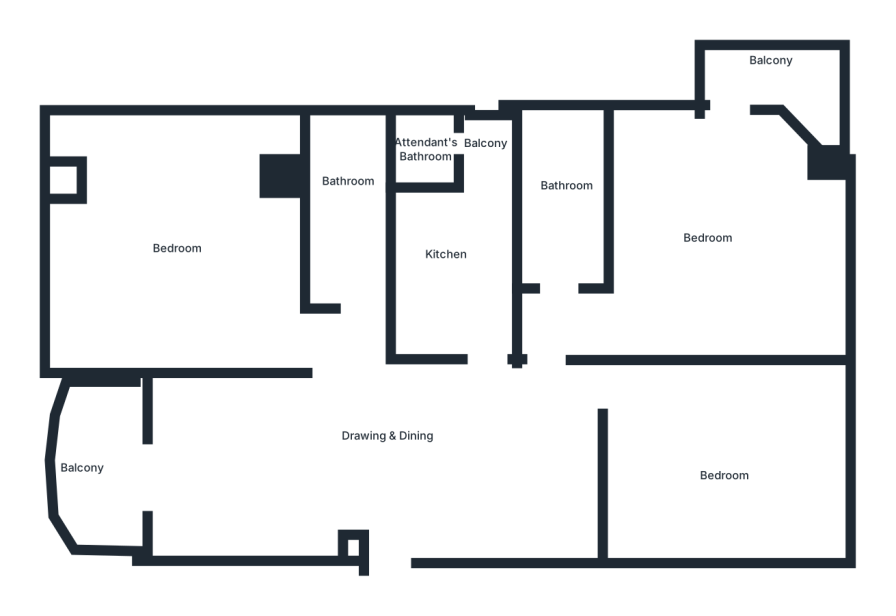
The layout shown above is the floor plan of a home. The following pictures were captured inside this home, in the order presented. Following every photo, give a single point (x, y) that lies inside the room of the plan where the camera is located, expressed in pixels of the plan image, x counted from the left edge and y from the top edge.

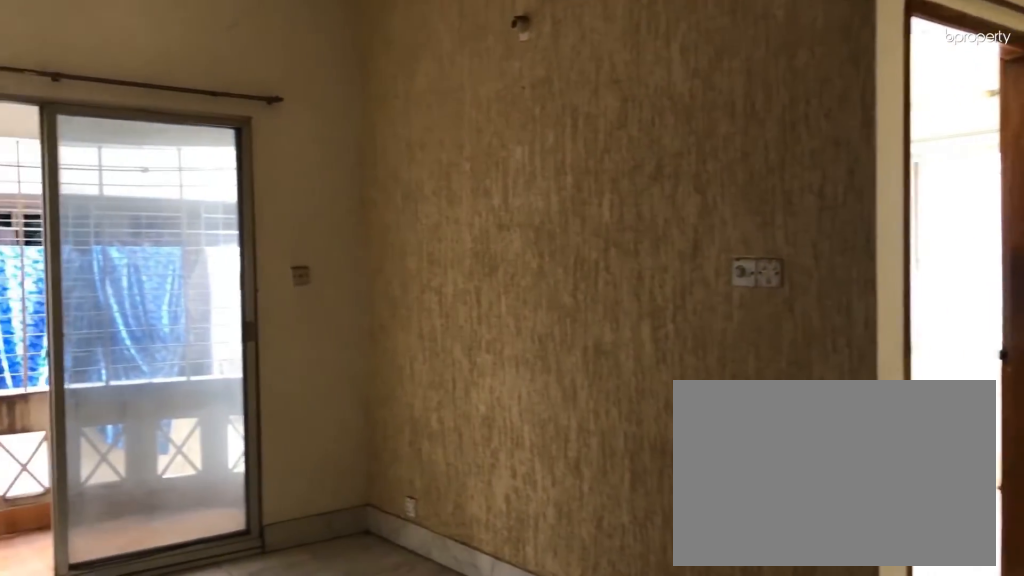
(394, 433)
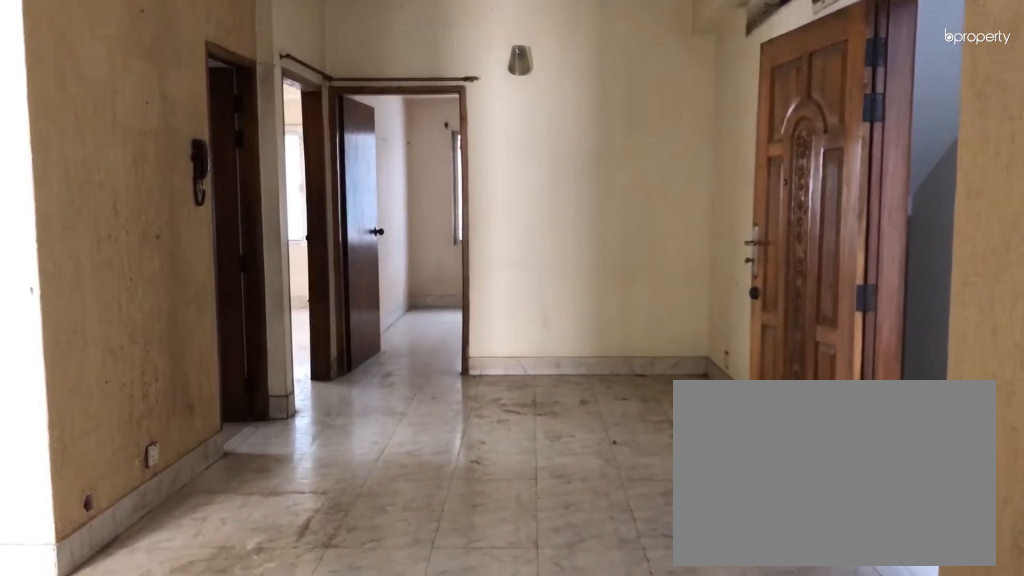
(394, 433)
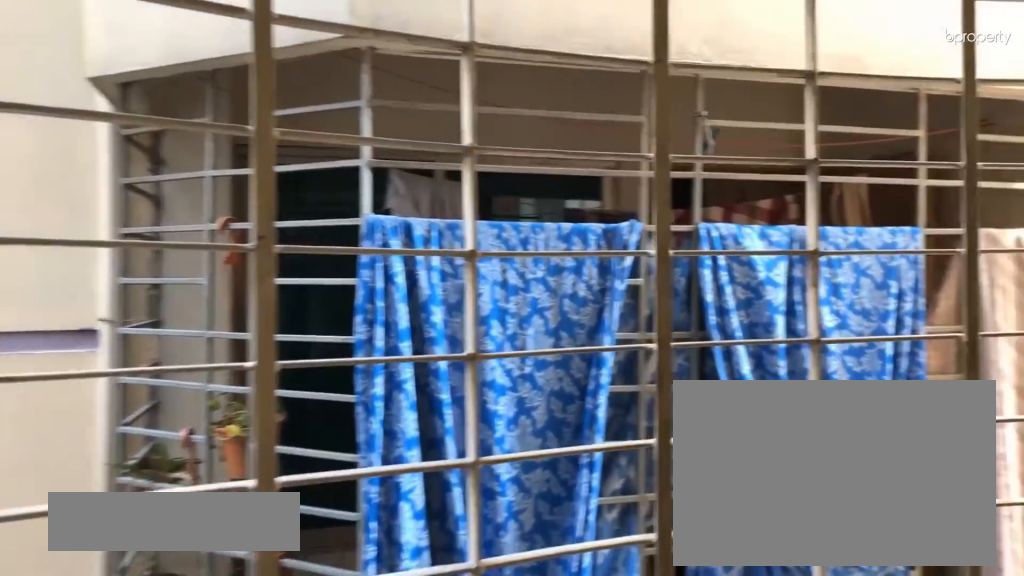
(86, 457)
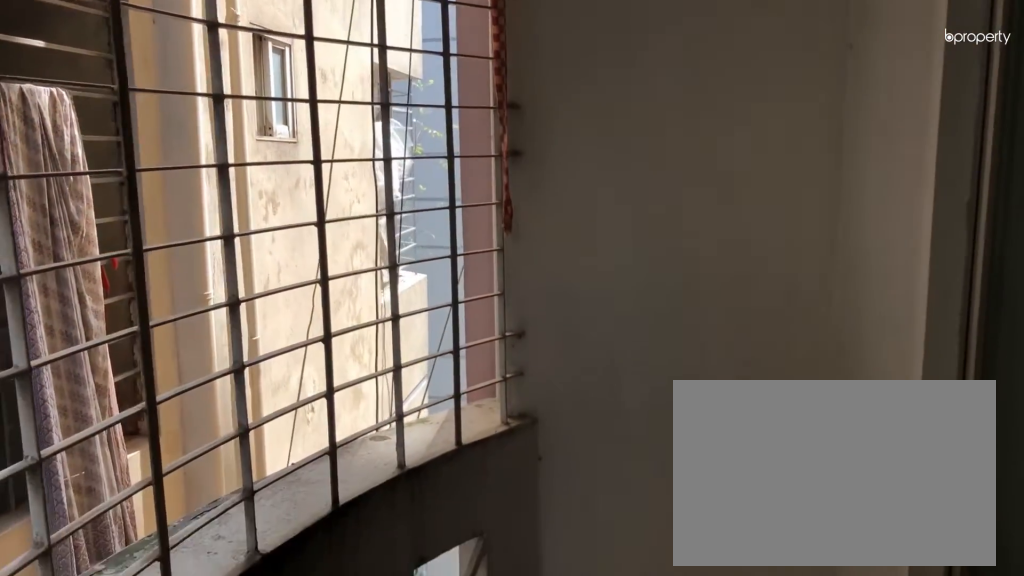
(86, 457)
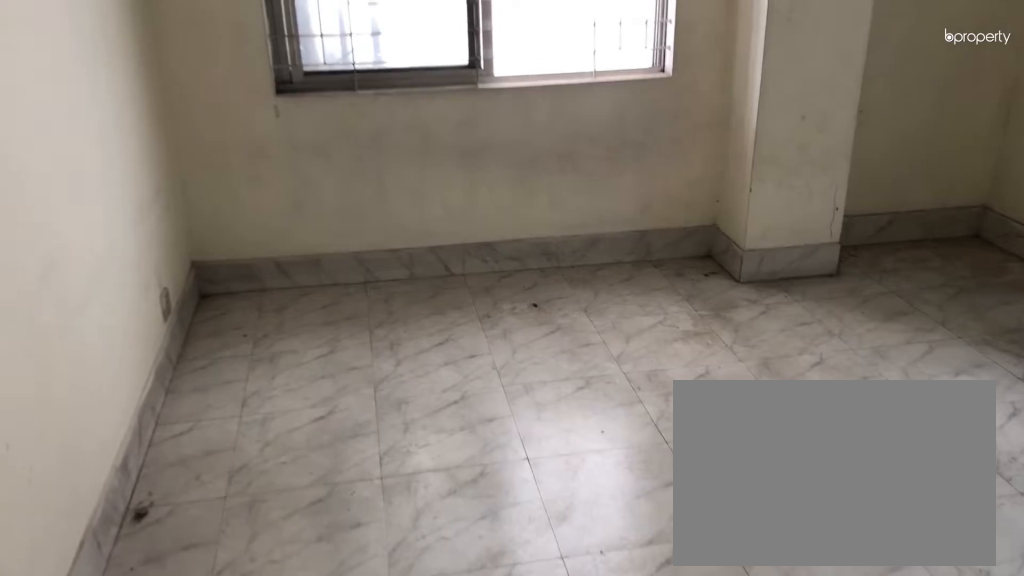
(169, 248)
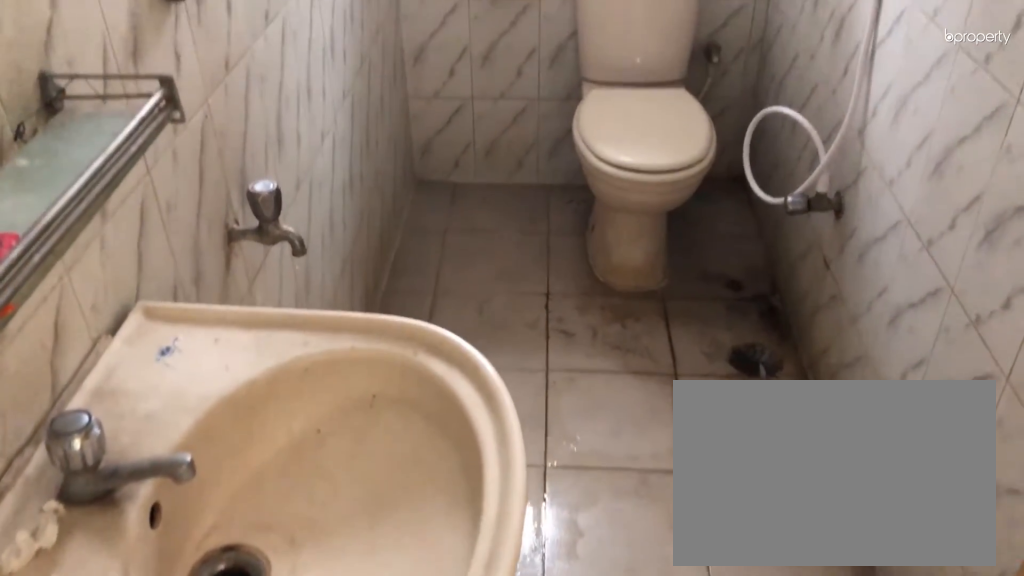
(349, 198)
